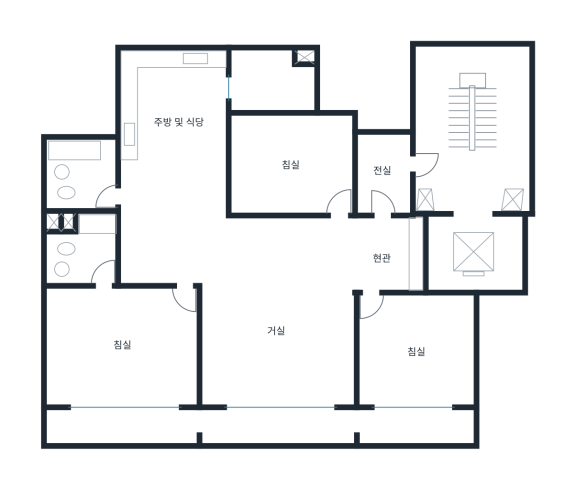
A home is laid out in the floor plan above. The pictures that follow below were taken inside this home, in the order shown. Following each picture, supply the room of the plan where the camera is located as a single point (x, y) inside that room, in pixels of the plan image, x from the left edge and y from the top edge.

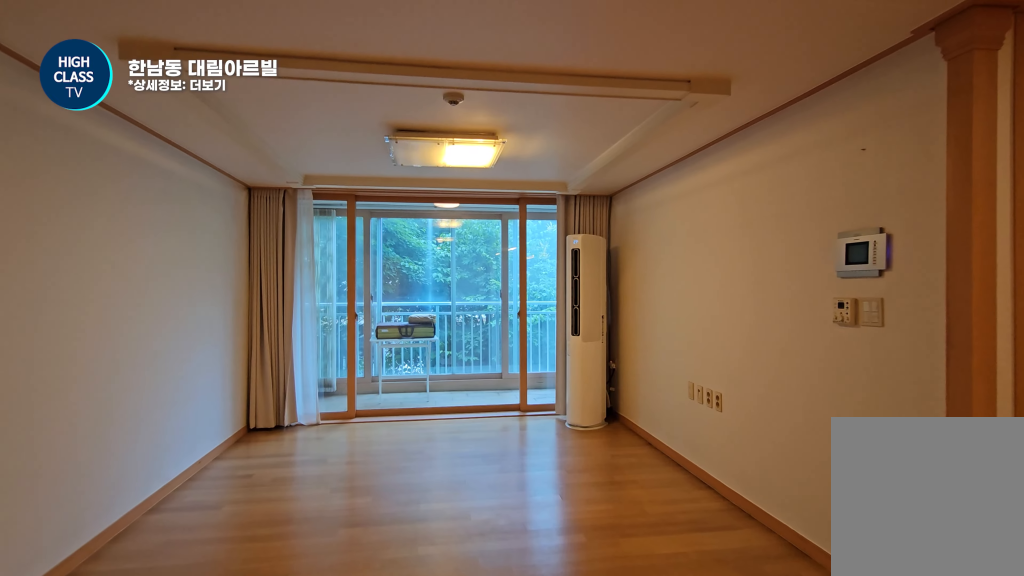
(277, 310)
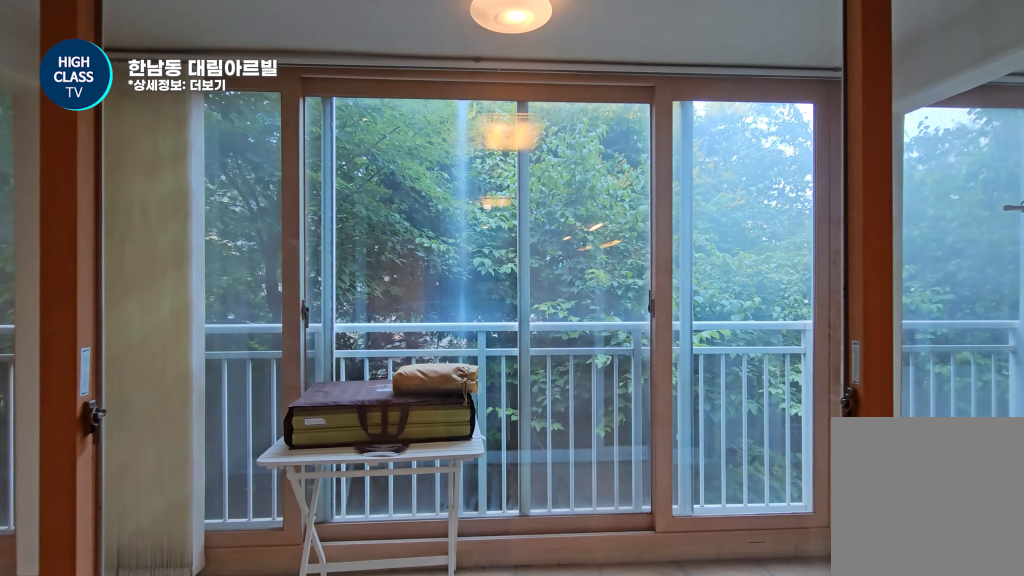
(277, 310)
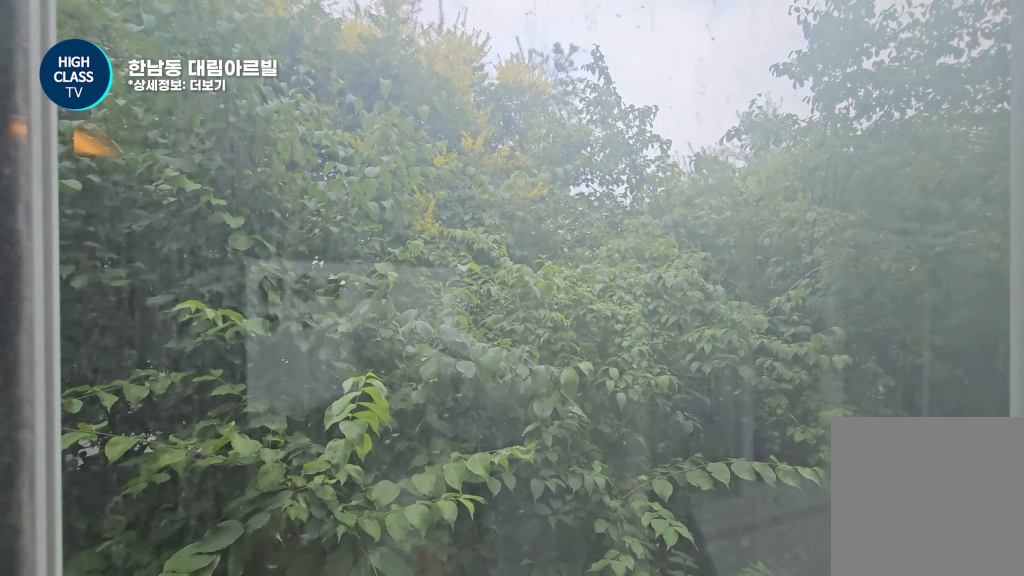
(261, 423)
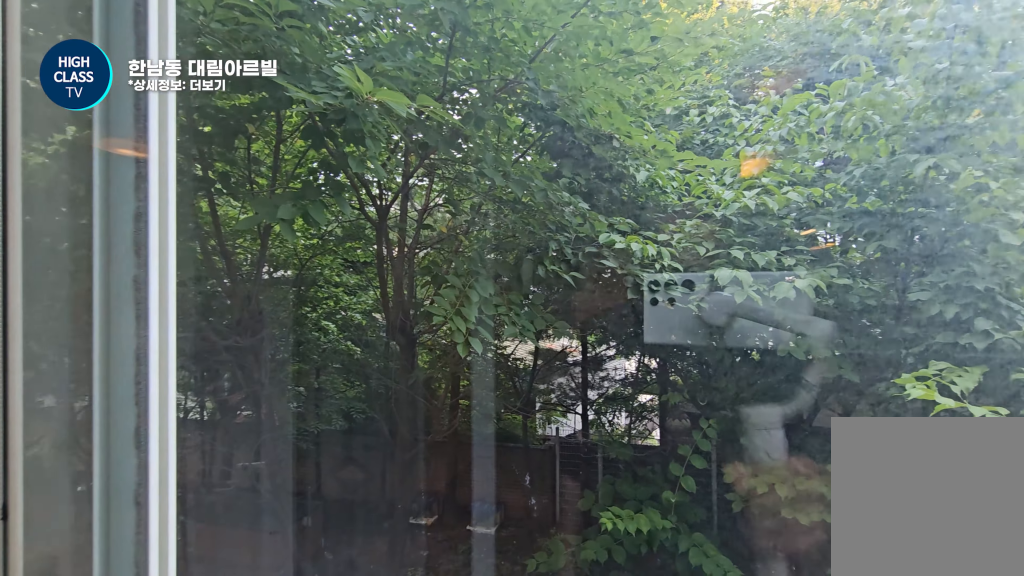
(261, 423)
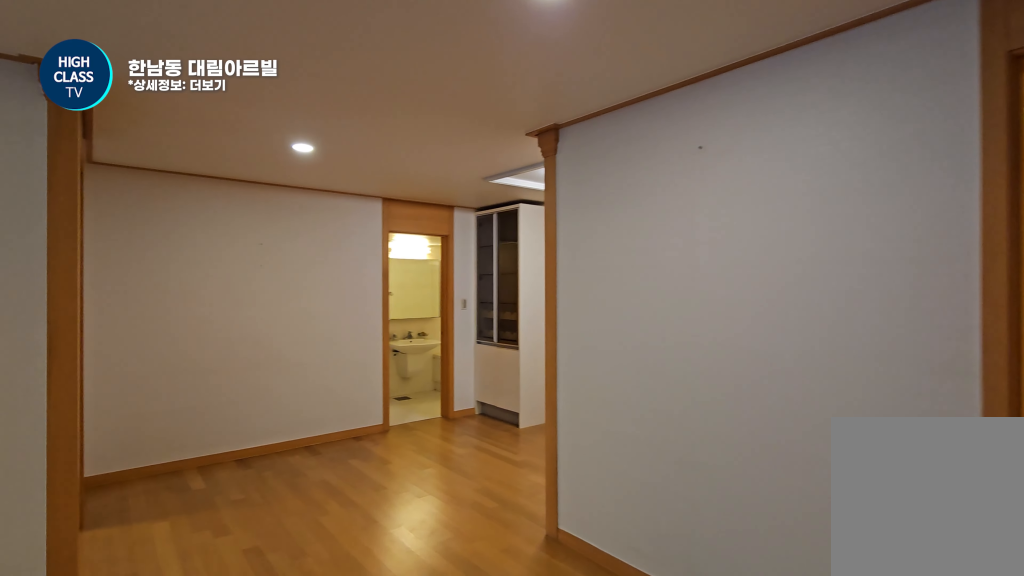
(276, 310)
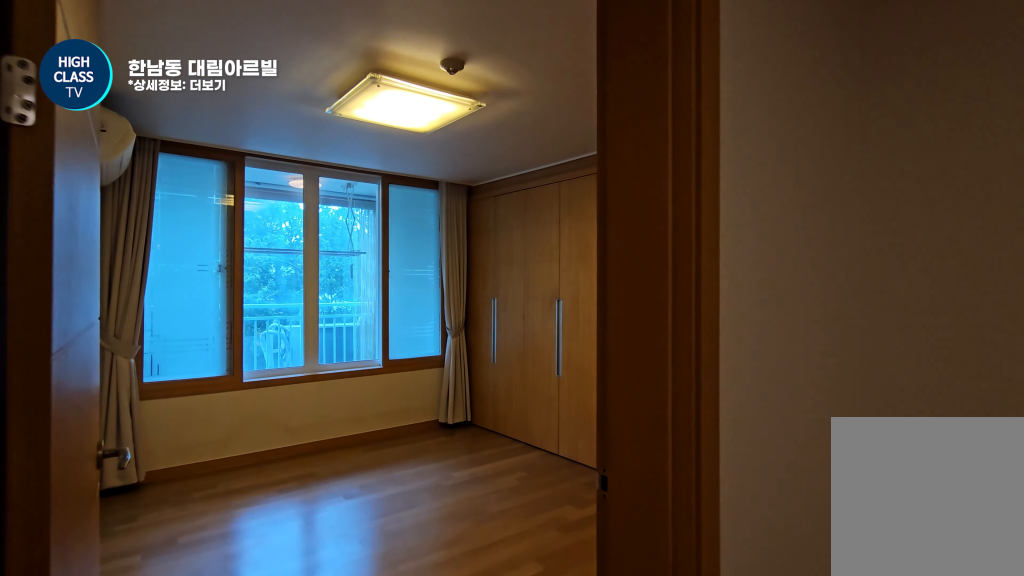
(163, 248)
